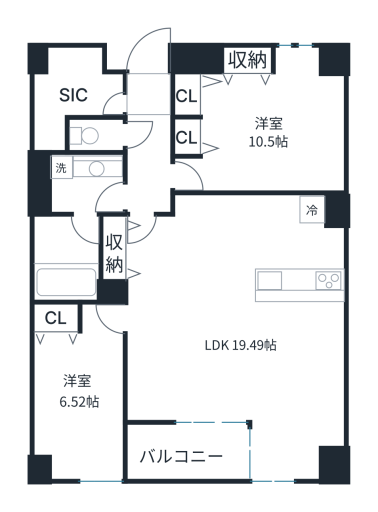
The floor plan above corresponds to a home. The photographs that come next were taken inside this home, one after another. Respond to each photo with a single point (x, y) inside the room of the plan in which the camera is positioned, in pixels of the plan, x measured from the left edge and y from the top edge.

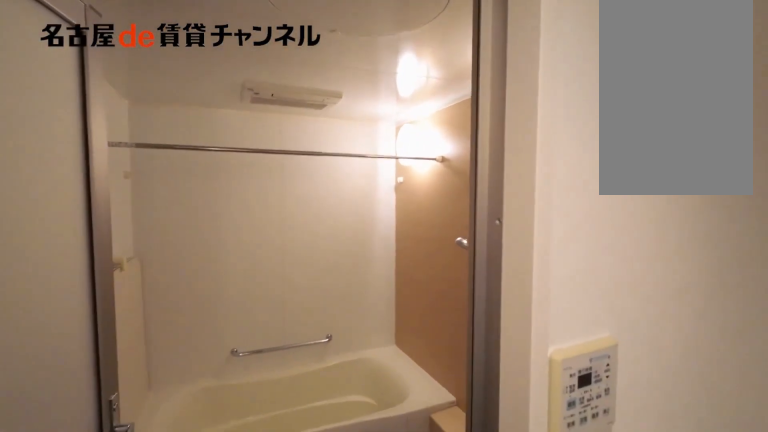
(83, 183)
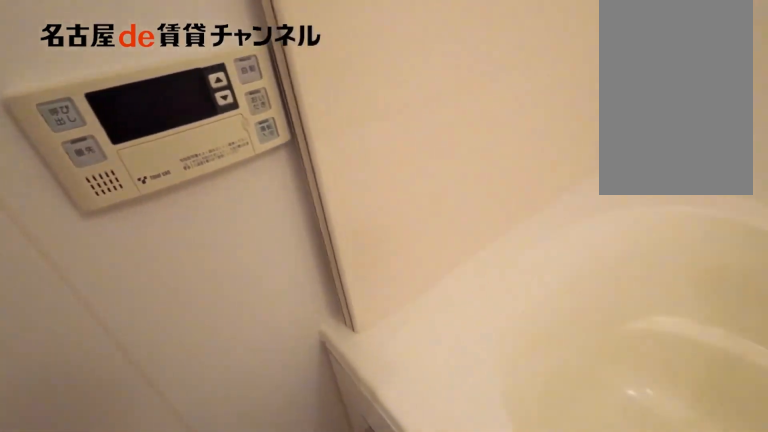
(70, 258)
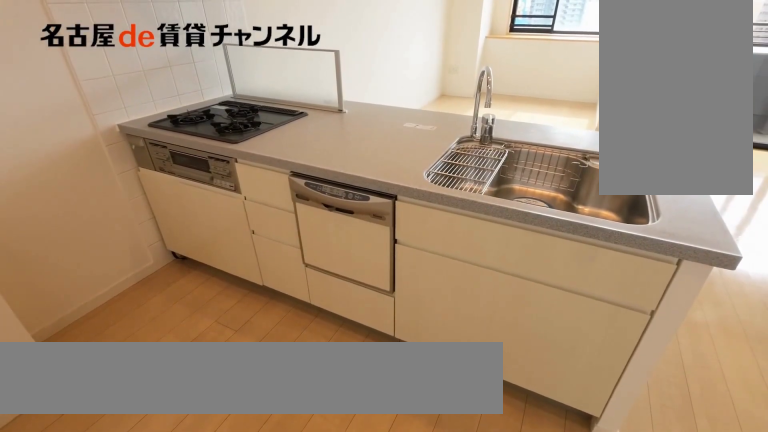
(299, 285)
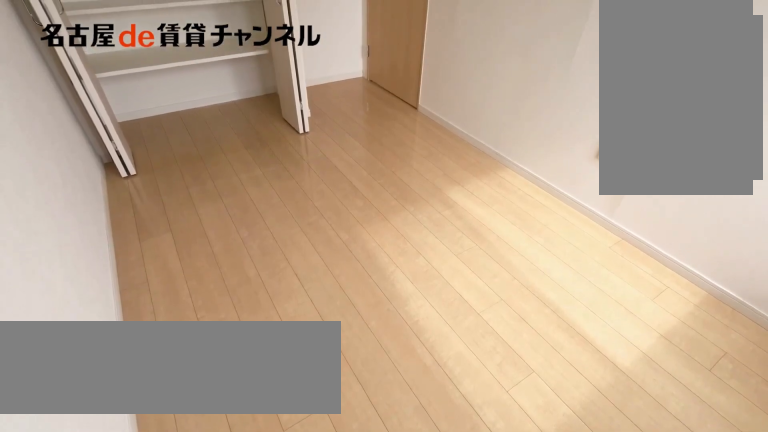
(82, 387)
